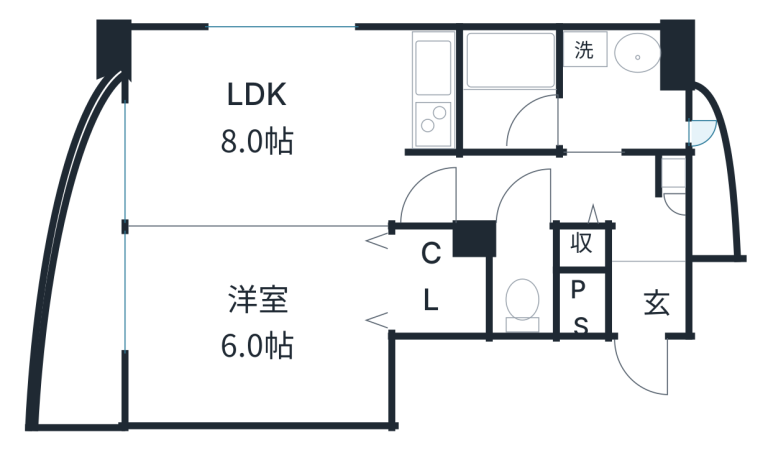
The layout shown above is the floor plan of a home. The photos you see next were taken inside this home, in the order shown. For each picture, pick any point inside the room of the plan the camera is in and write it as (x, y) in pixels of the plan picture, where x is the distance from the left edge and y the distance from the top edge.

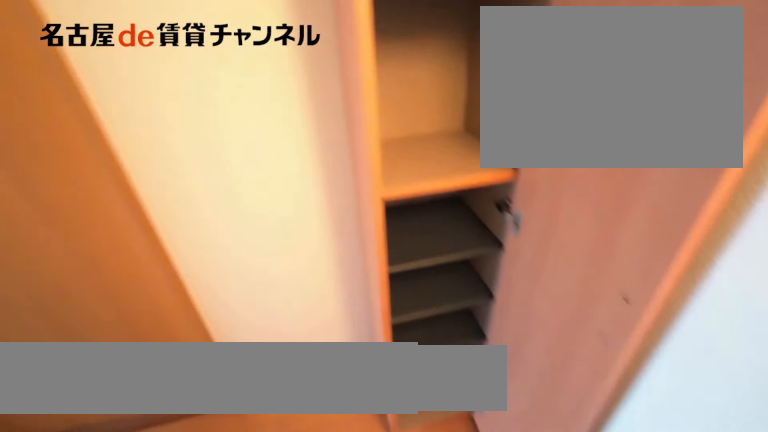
(673, 172)
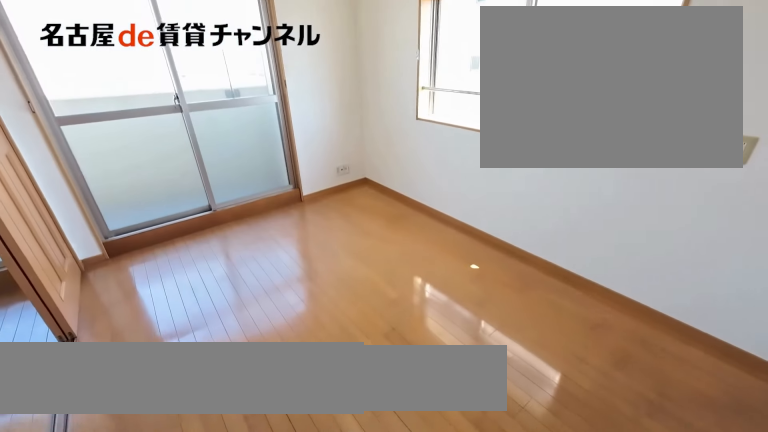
(264, 127)
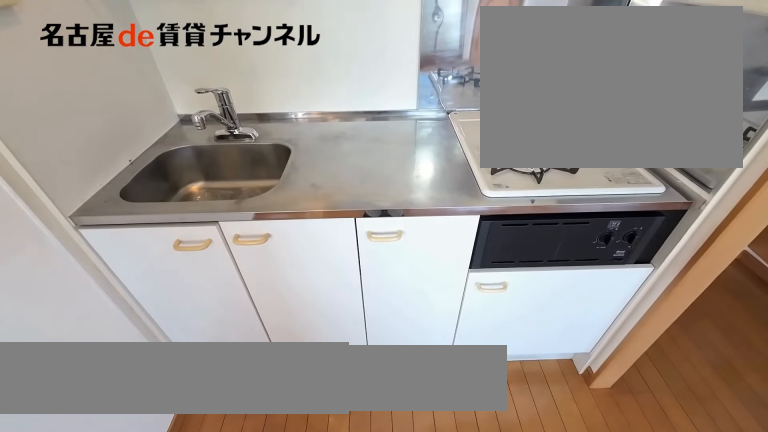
(437, 91)
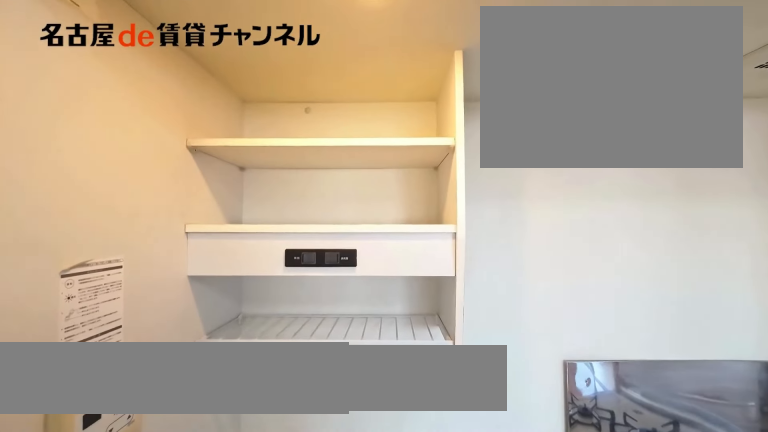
(437, 91)
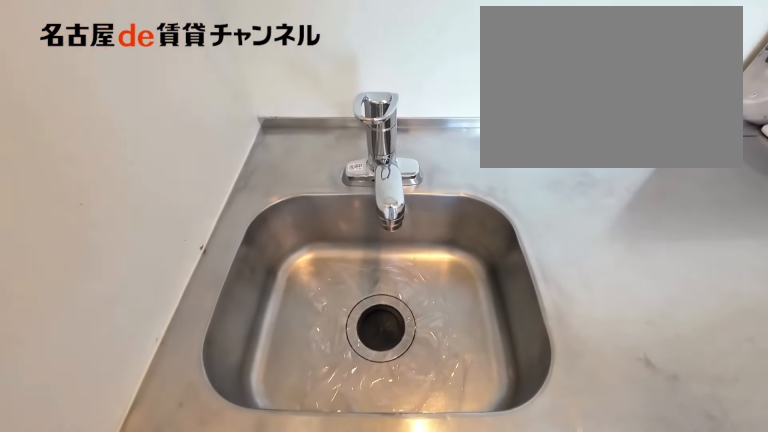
(437, 91)
